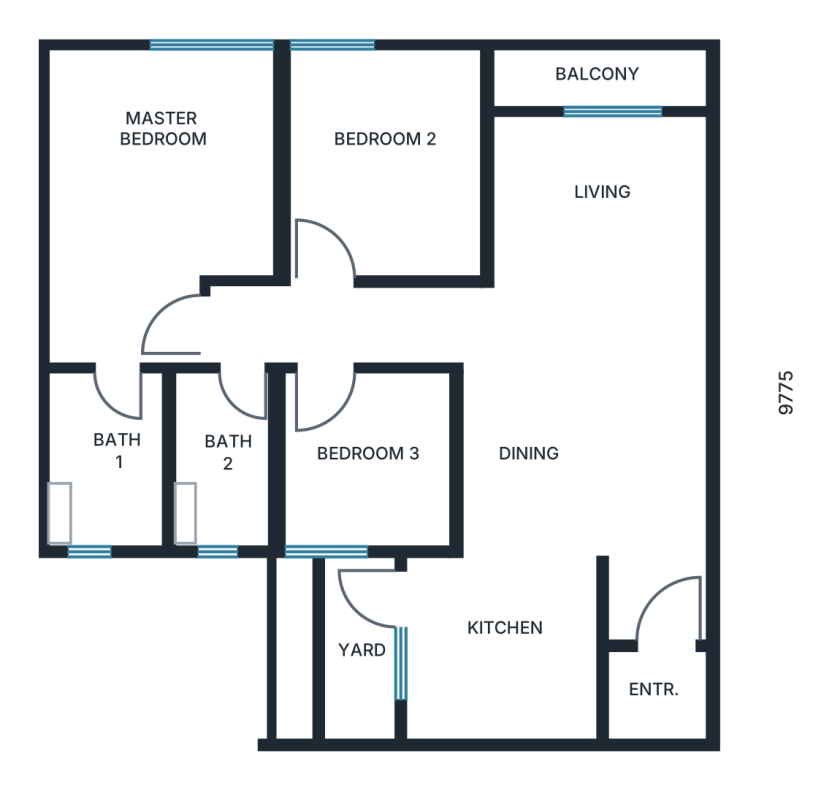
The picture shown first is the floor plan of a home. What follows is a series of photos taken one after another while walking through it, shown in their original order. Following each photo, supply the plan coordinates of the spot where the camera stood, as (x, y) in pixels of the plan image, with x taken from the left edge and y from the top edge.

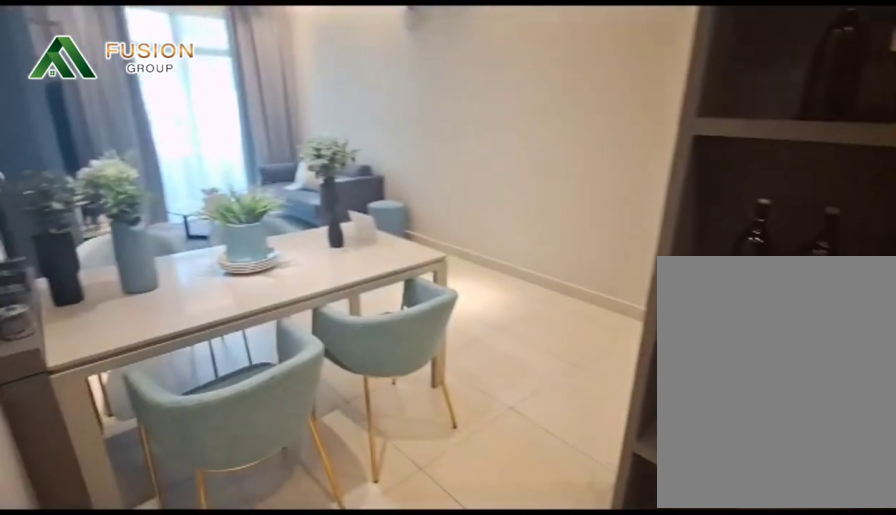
(534, 657)
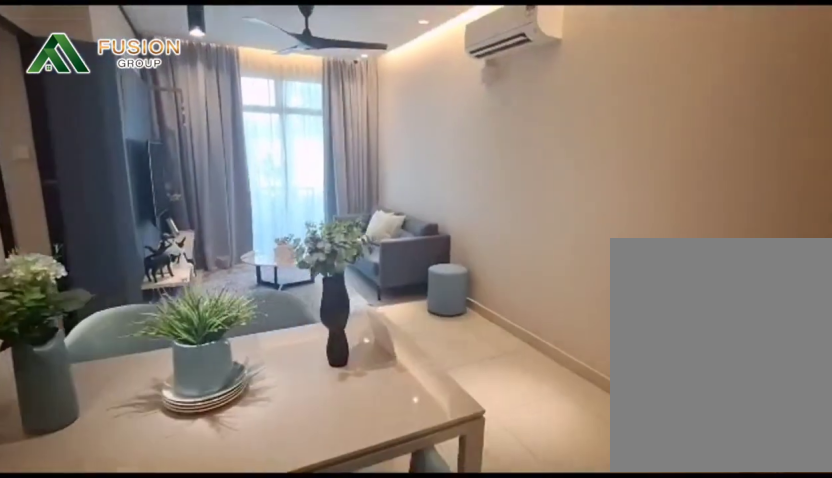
(549, 606)
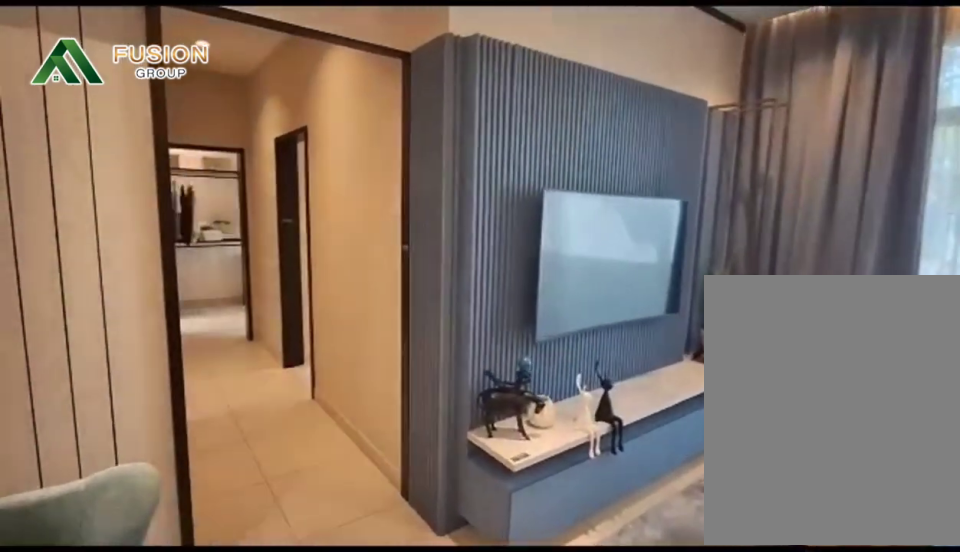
(599, 469)
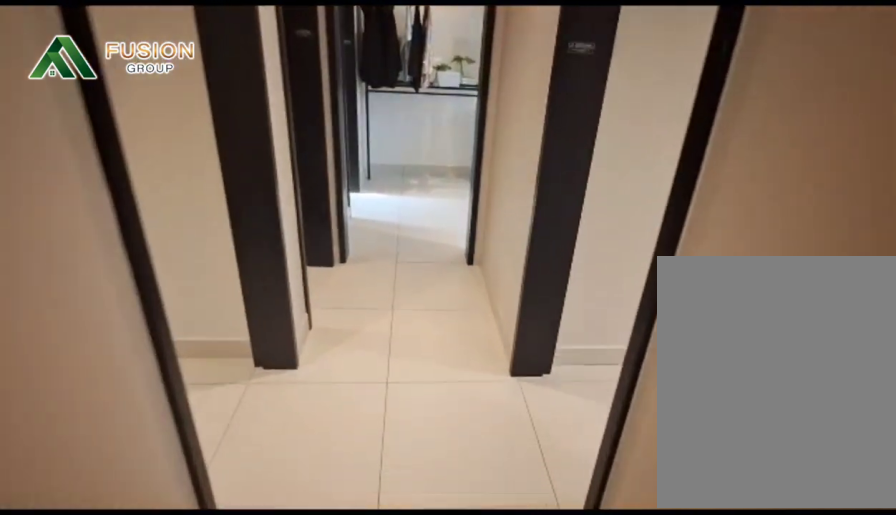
(453, 384)
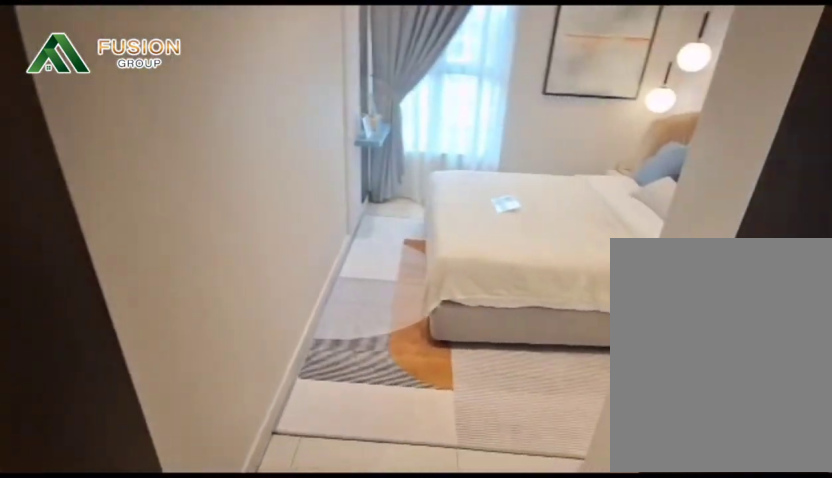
(352, 370)
